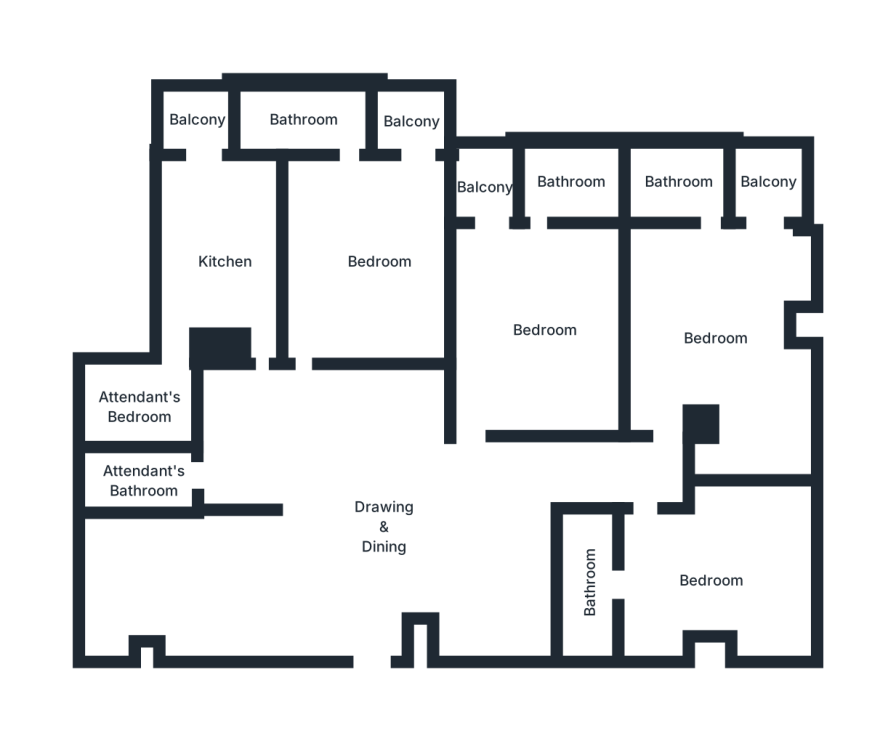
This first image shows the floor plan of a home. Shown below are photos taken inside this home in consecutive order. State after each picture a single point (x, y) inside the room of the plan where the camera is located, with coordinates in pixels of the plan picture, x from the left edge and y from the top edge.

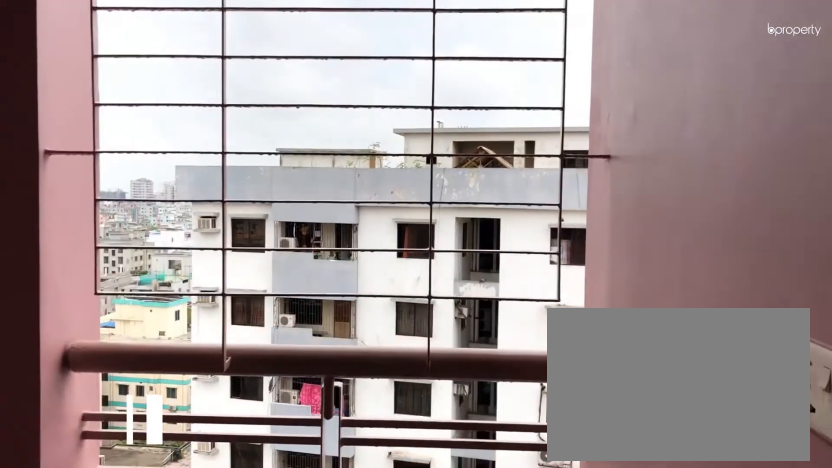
(486, 191)
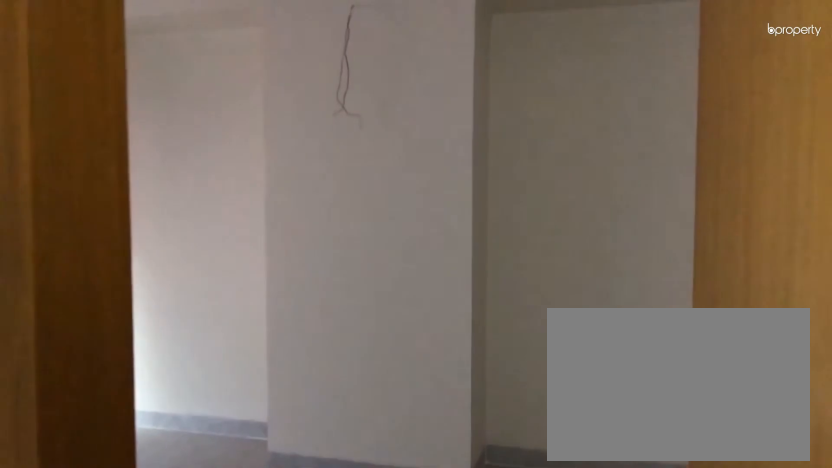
(709, 583)
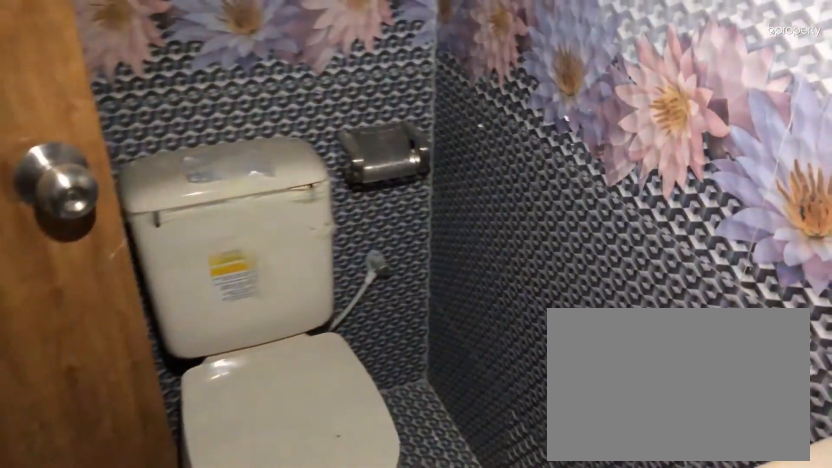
(590, 583)
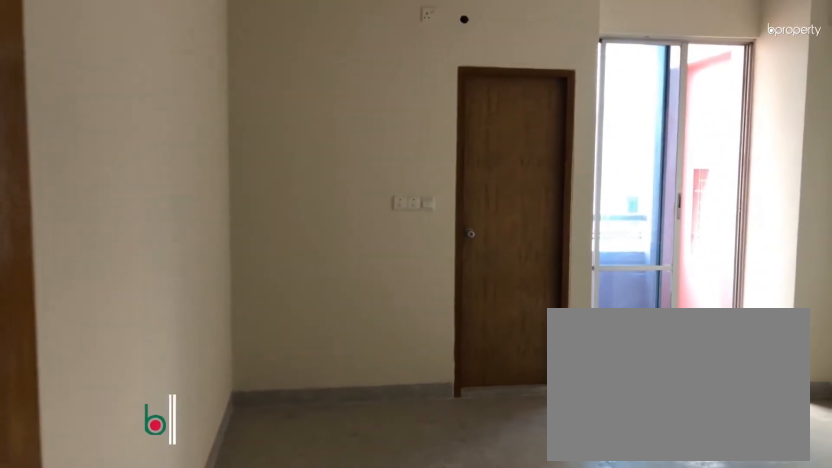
(716, 337)
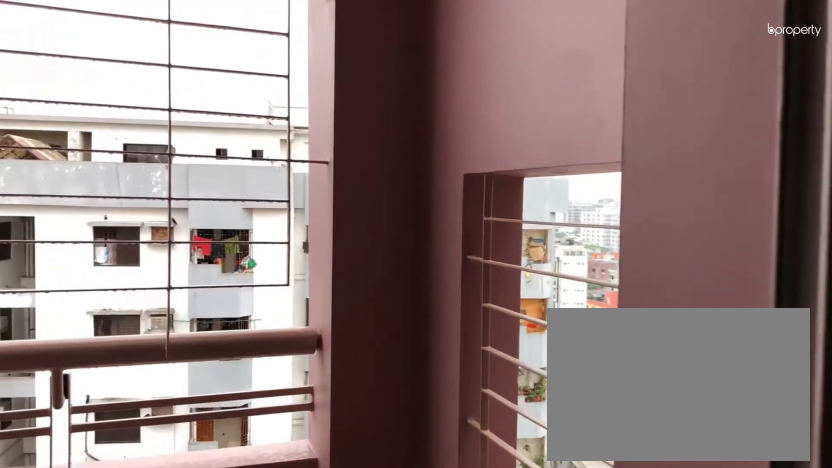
(769, 184)
